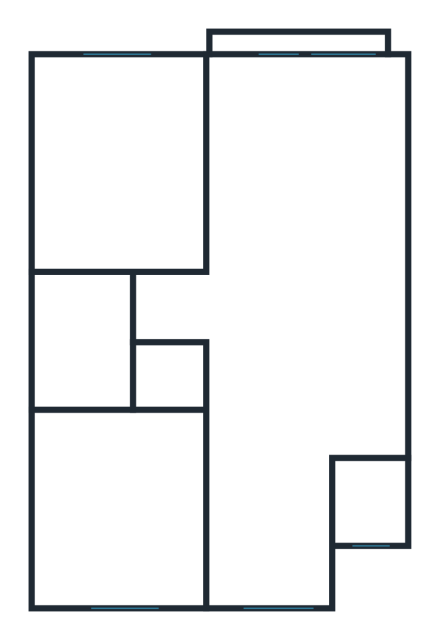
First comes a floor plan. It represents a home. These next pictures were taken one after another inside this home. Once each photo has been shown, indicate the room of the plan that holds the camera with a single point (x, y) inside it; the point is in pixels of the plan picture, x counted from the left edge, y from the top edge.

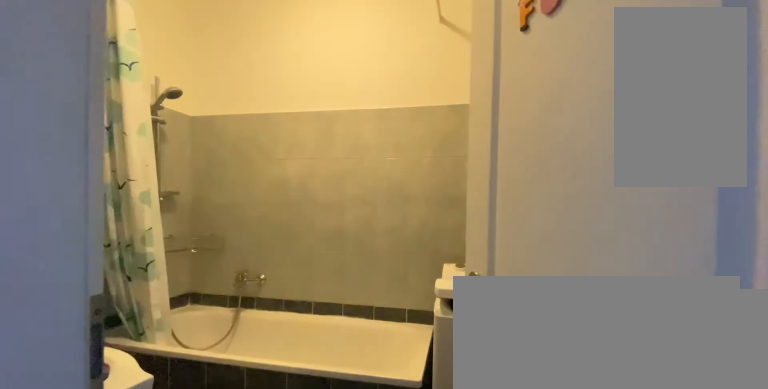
(88, 338)
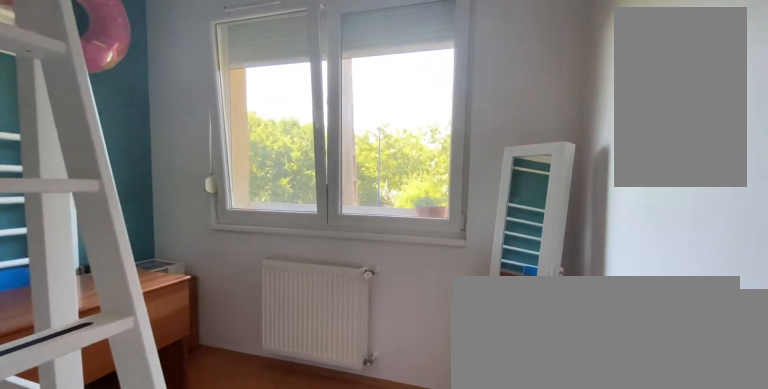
(132, 178)
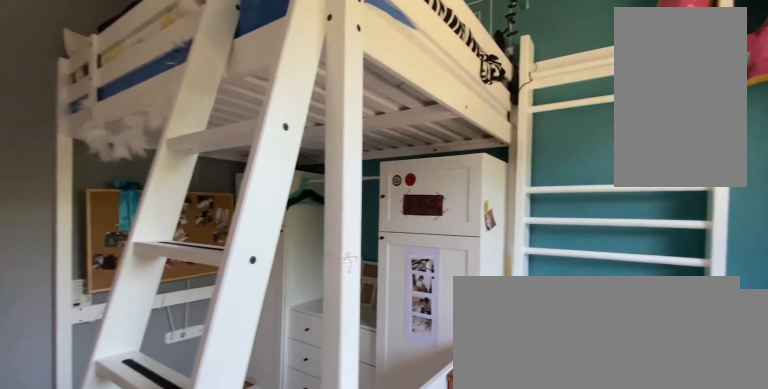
(133, 178)
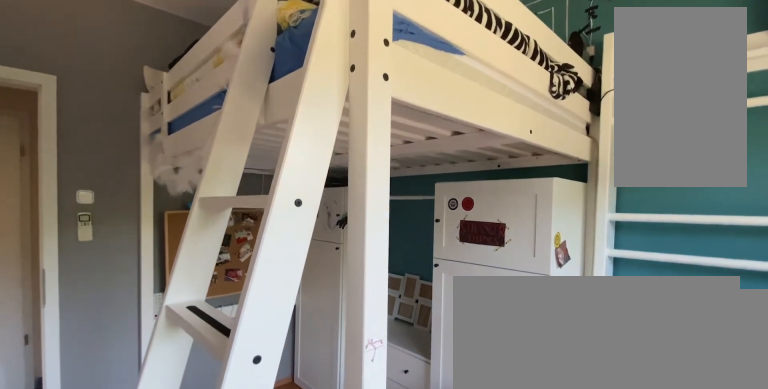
(132, 178)
